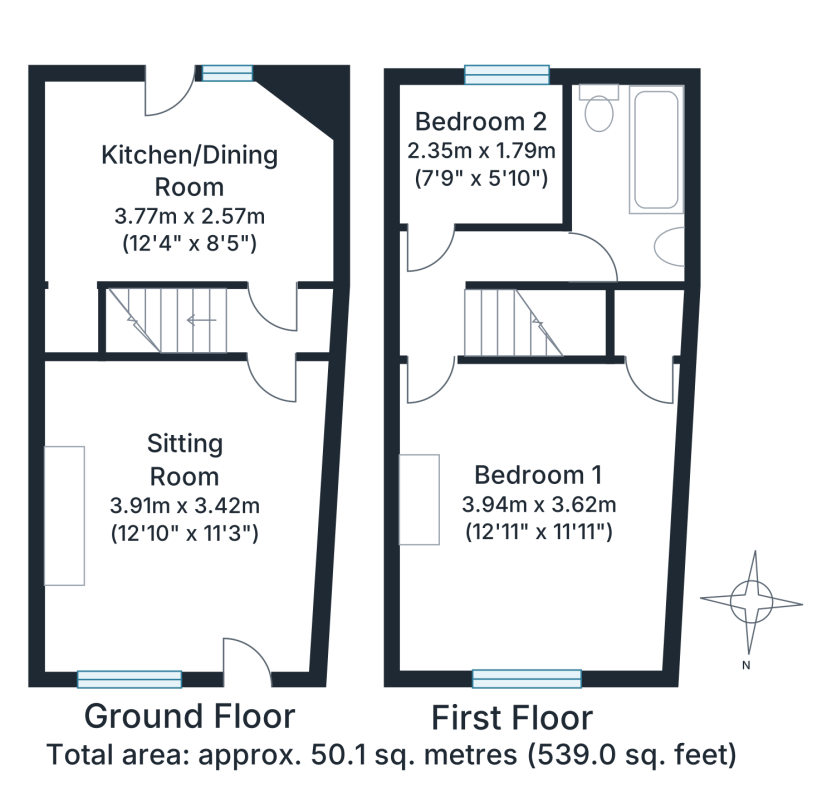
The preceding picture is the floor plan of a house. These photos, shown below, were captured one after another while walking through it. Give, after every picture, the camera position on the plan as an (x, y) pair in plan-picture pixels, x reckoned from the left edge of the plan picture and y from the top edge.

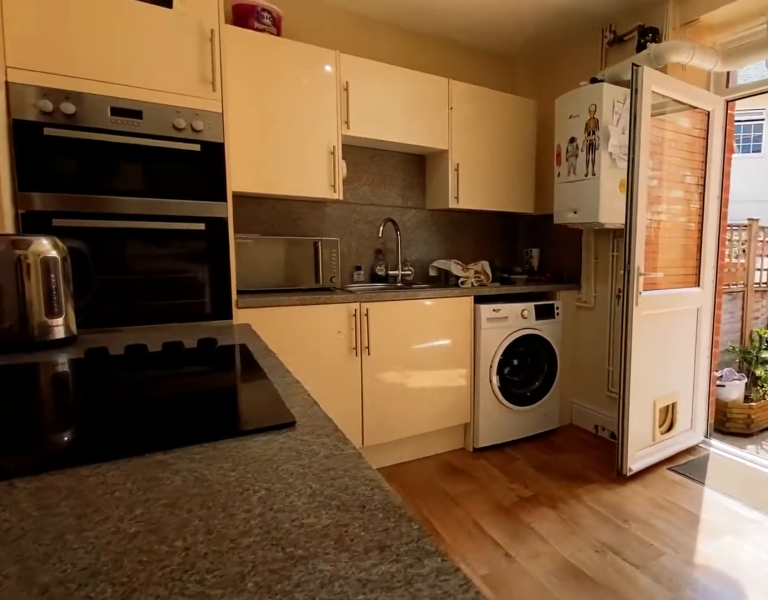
(275, 200)
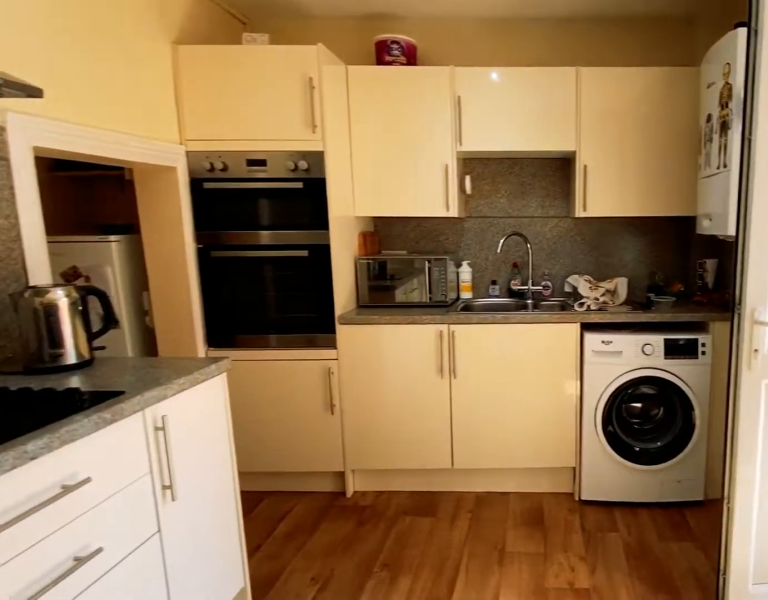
(233, 139)
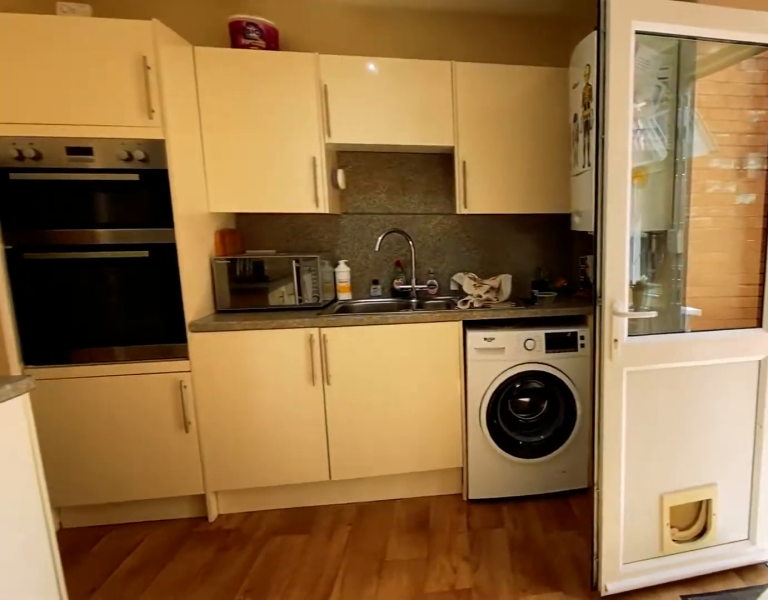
(225, 132)
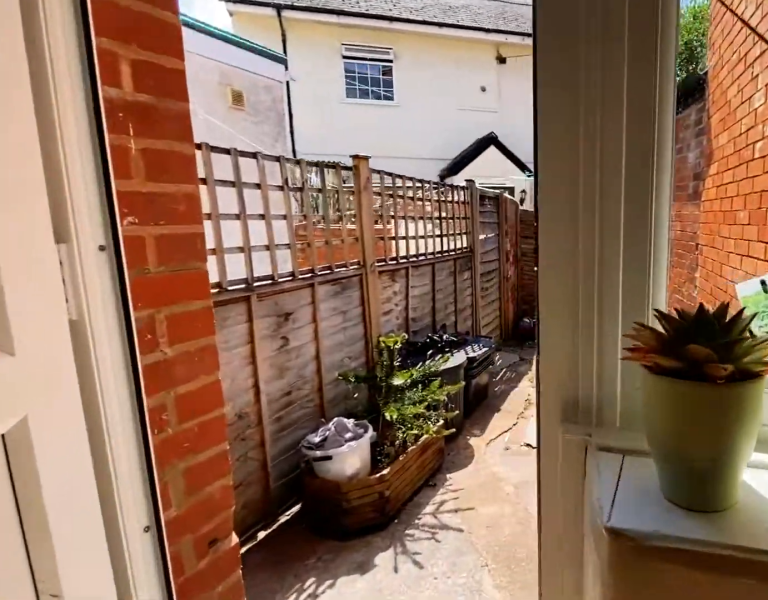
(185, 93)
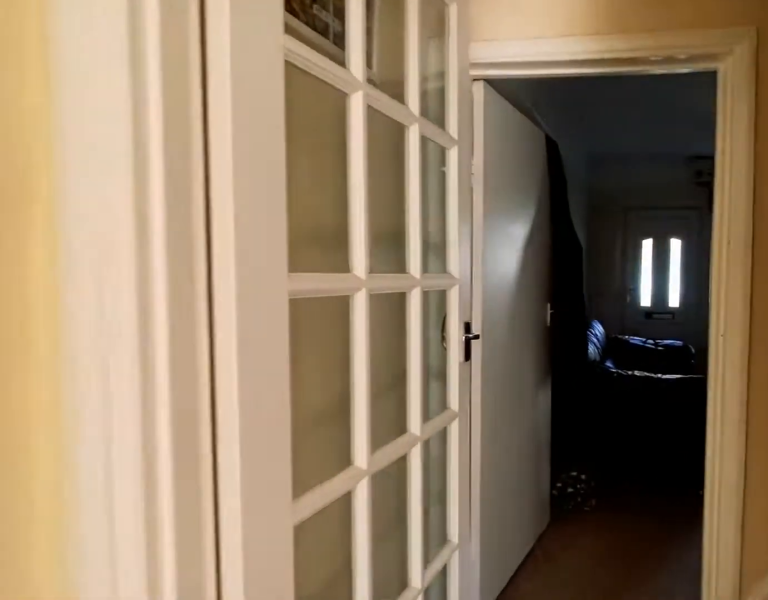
(267, 263)
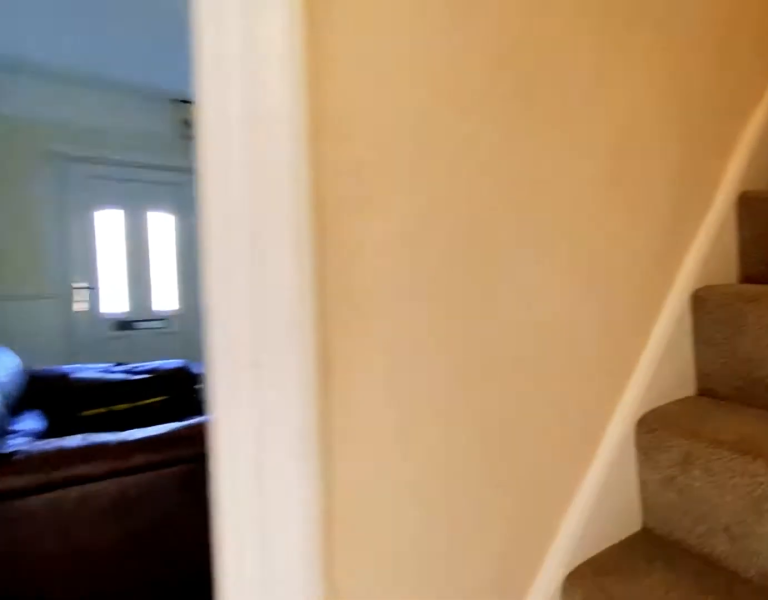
(244, 314)
